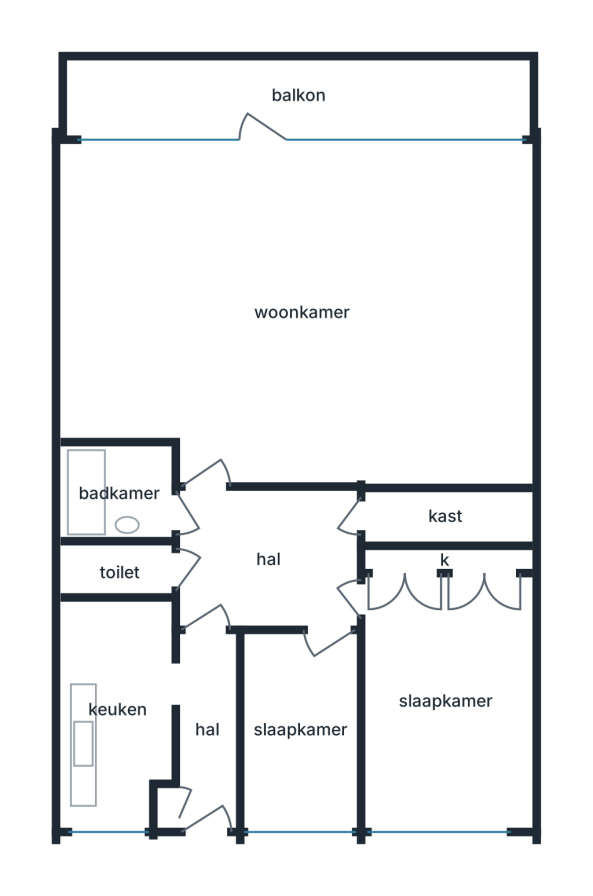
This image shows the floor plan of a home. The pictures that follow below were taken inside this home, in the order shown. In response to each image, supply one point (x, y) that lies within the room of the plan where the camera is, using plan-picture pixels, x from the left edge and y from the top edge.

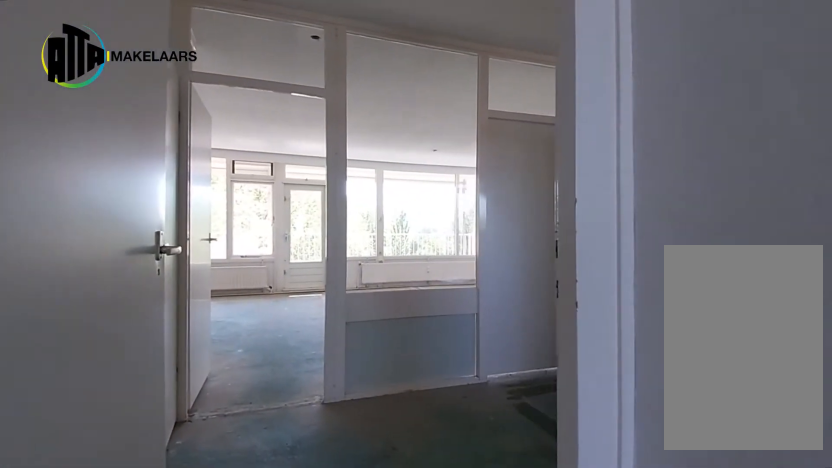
(207, 727)
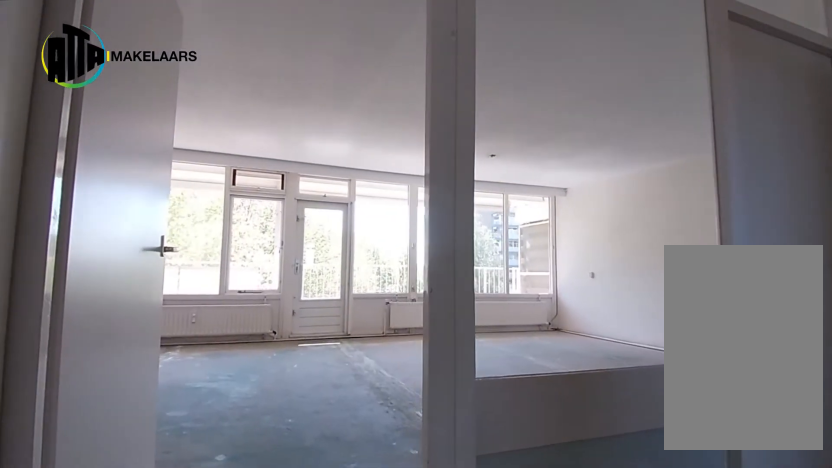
(269, 558)
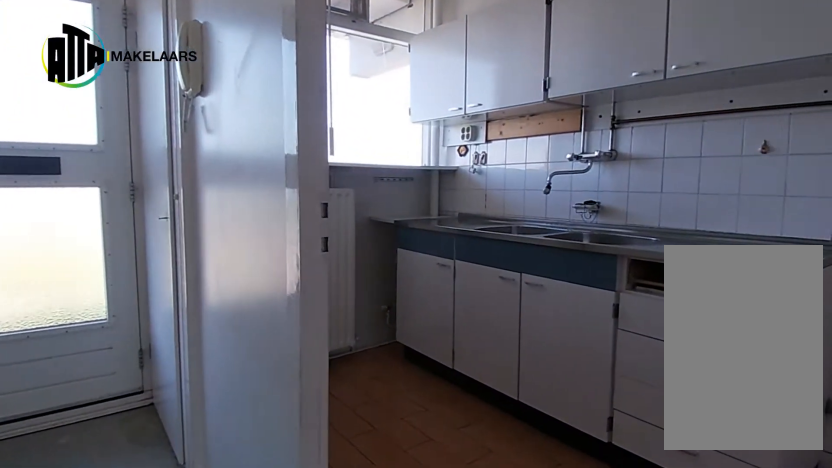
(207, 727)
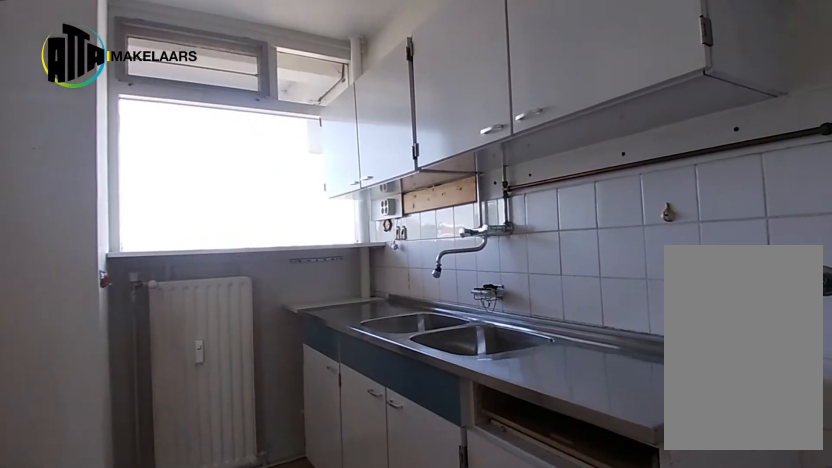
(117, 709)
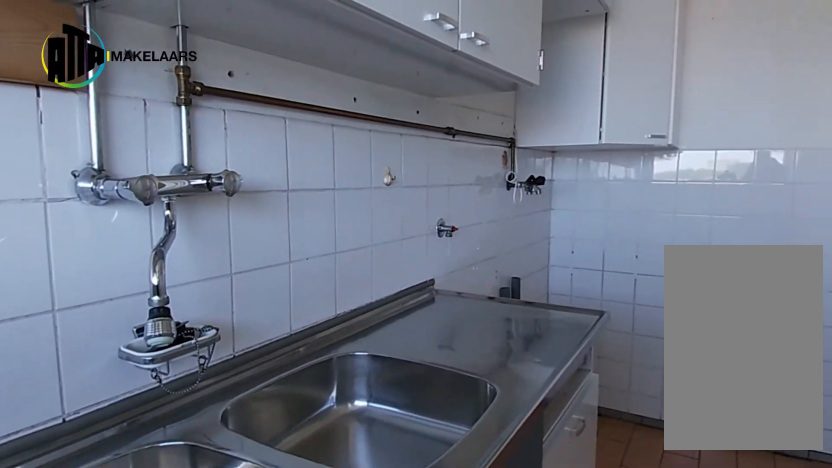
(117, 709)
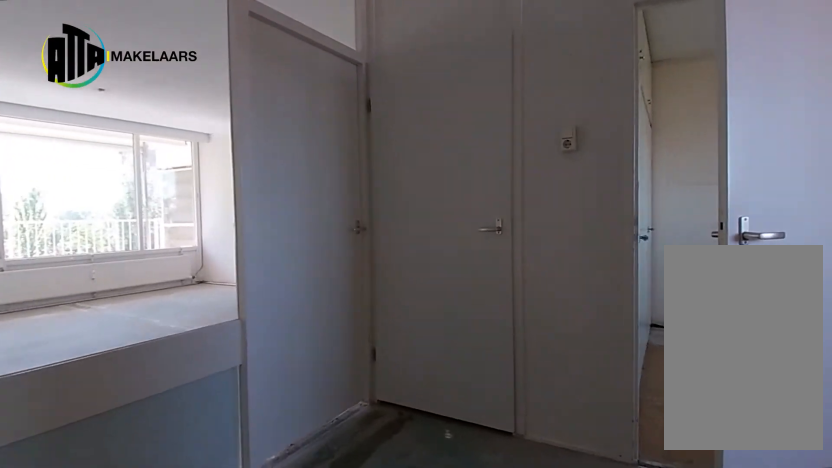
(269, 558)
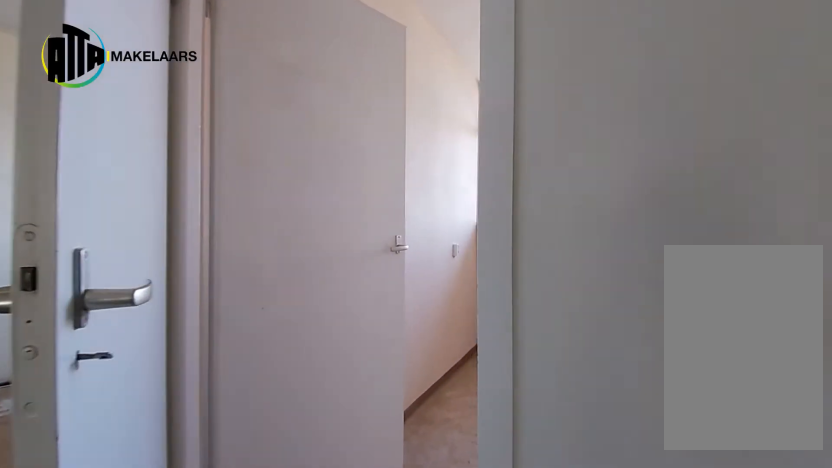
(269, 558)
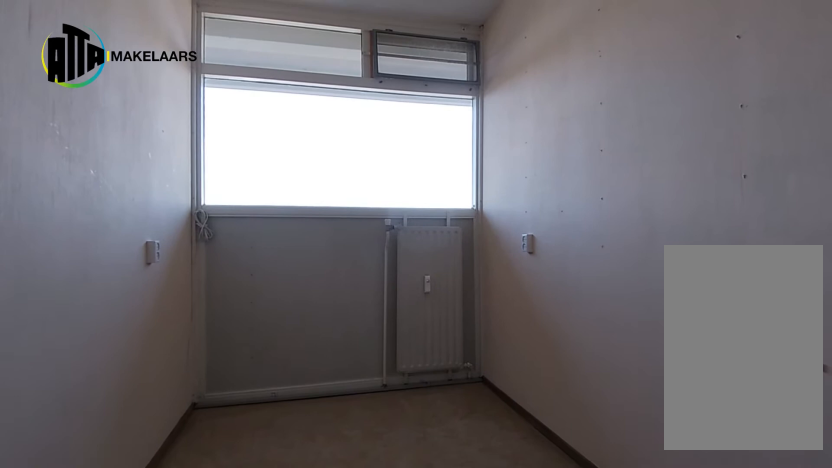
(299, 729)
